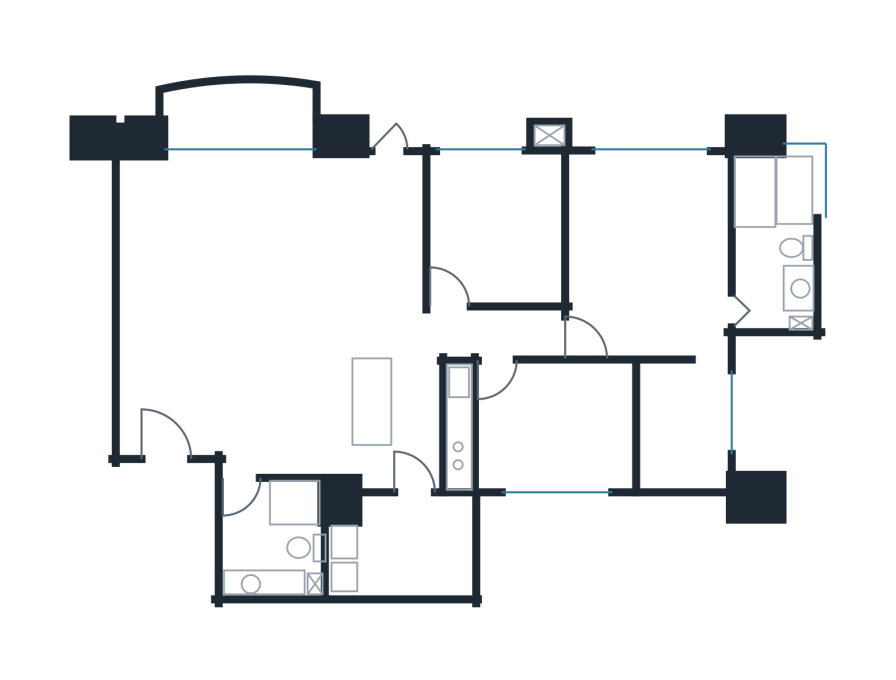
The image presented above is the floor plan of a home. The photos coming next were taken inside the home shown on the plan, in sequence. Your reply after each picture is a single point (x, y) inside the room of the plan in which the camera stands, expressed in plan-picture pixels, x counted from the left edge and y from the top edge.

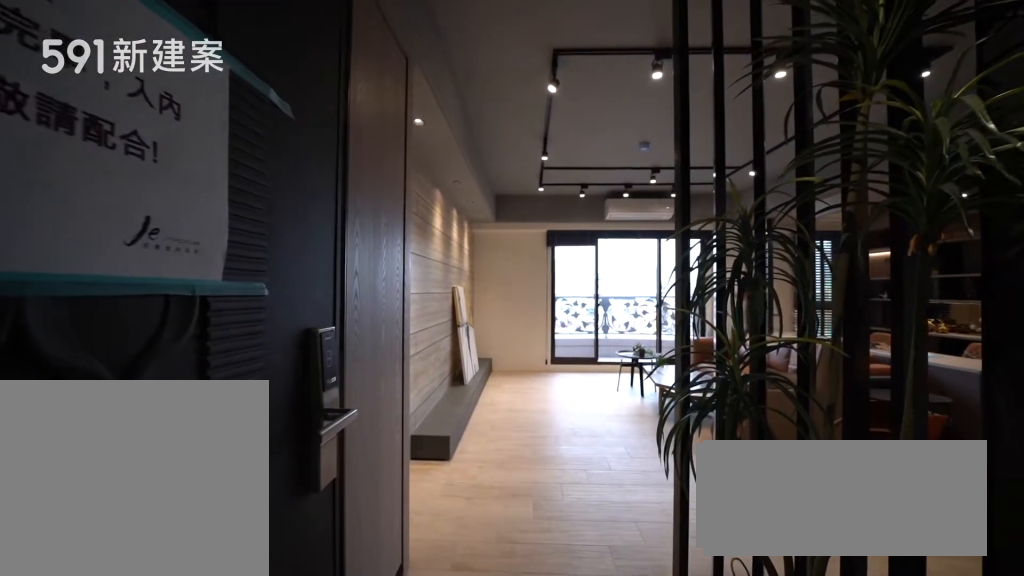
(172, 414)
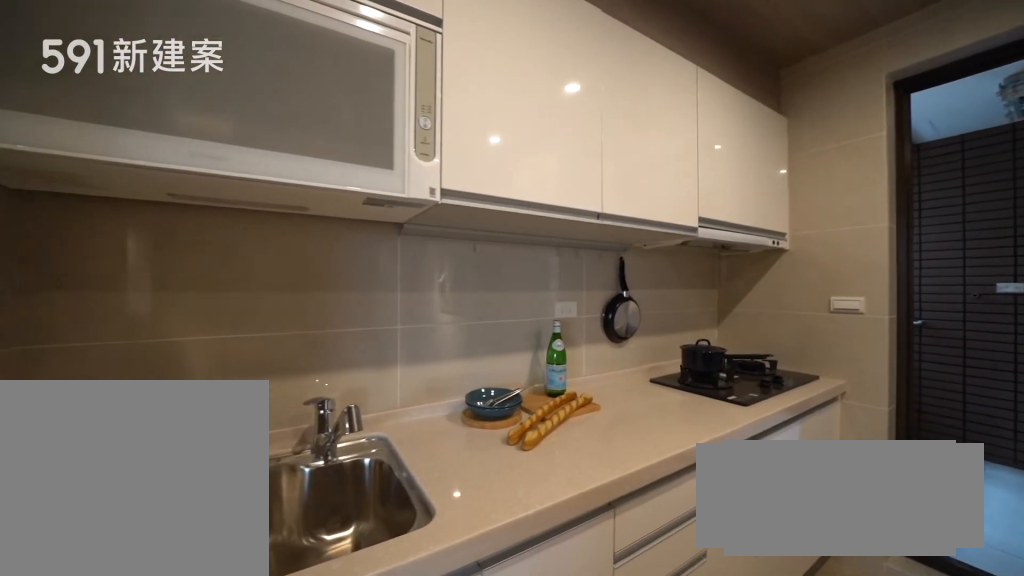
(413, 428)
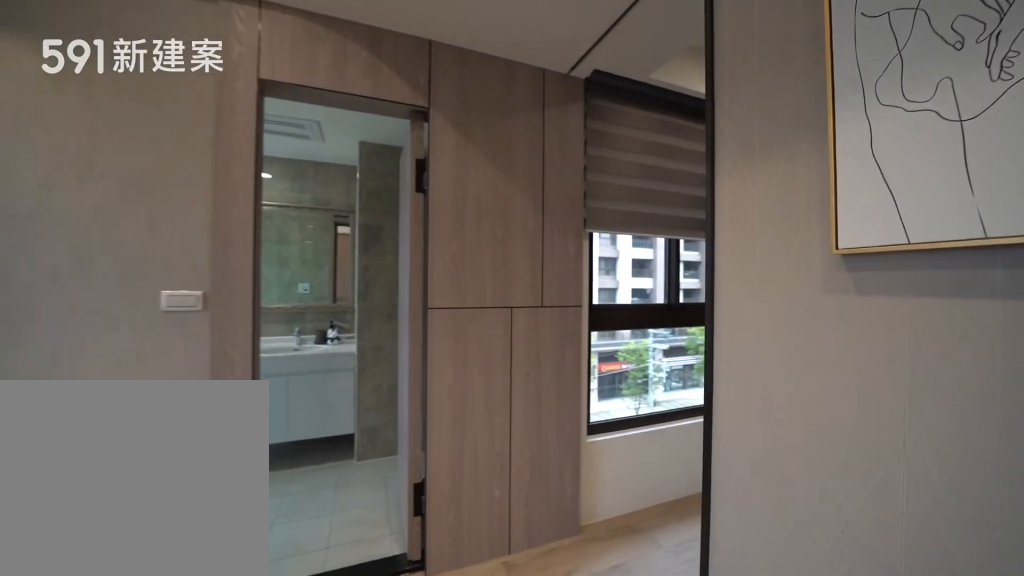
(659, 297)
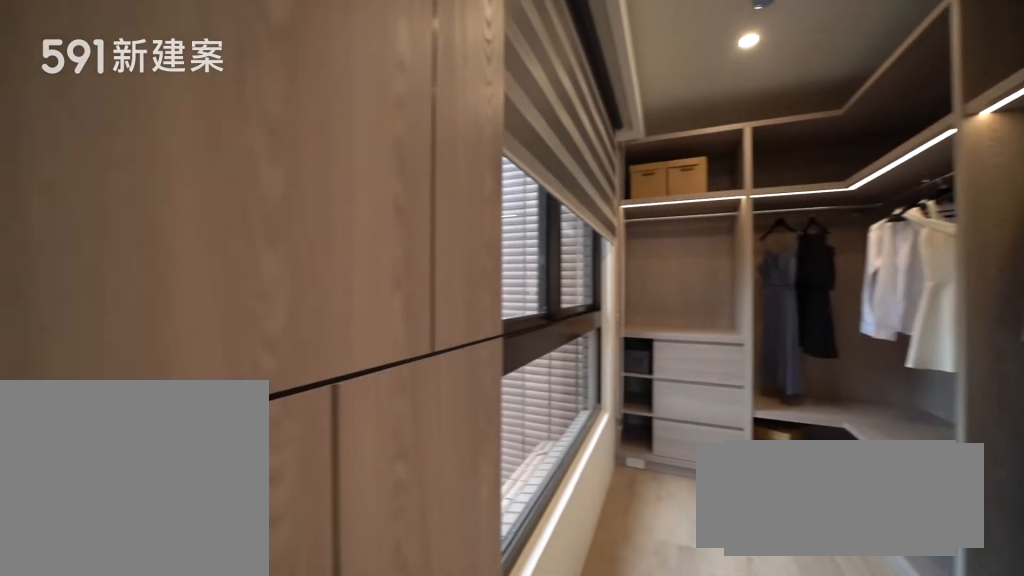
(659, 297)
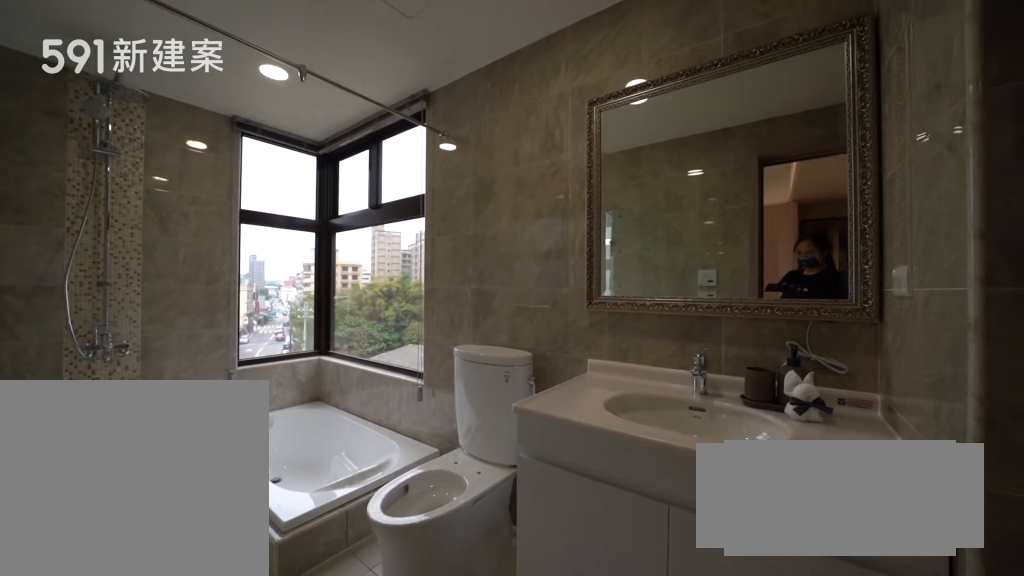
(776, 232)
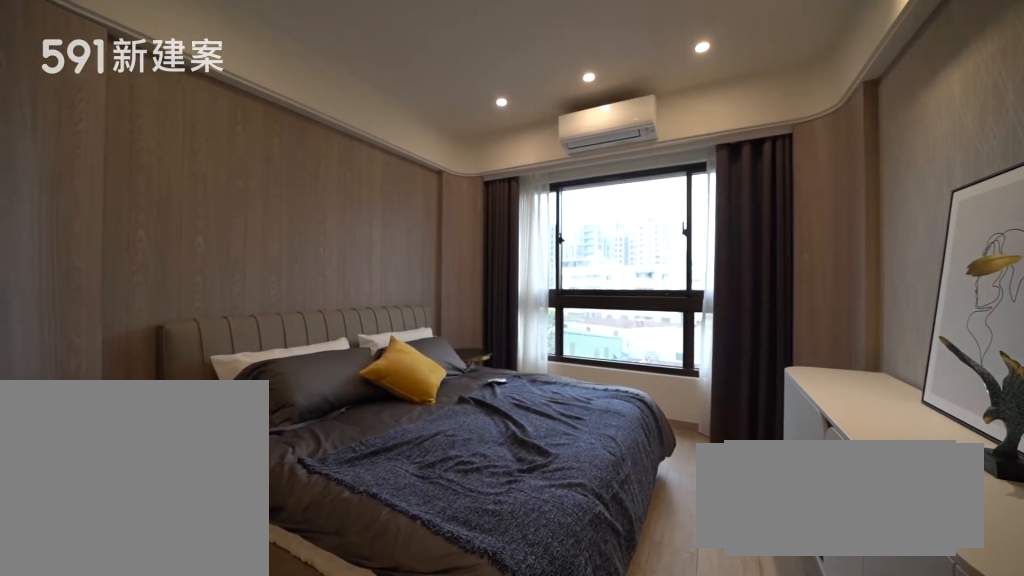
(660, 297)
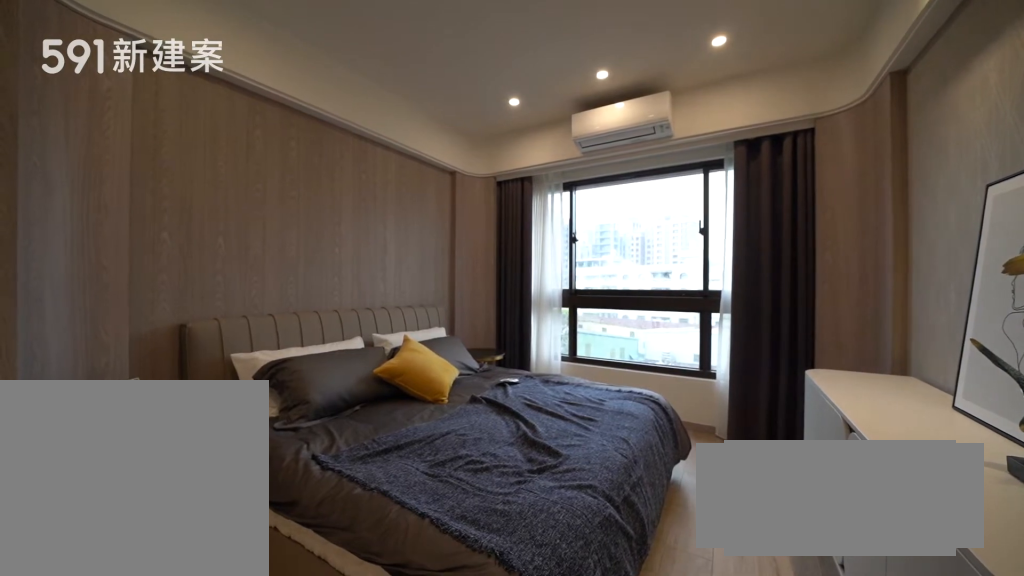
(660, 297)
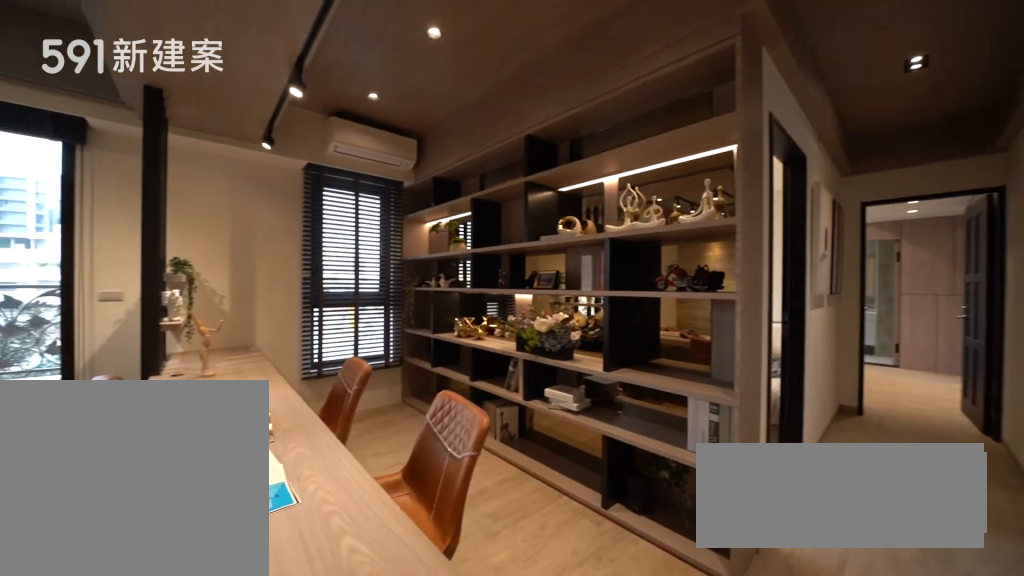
(372, 229)
